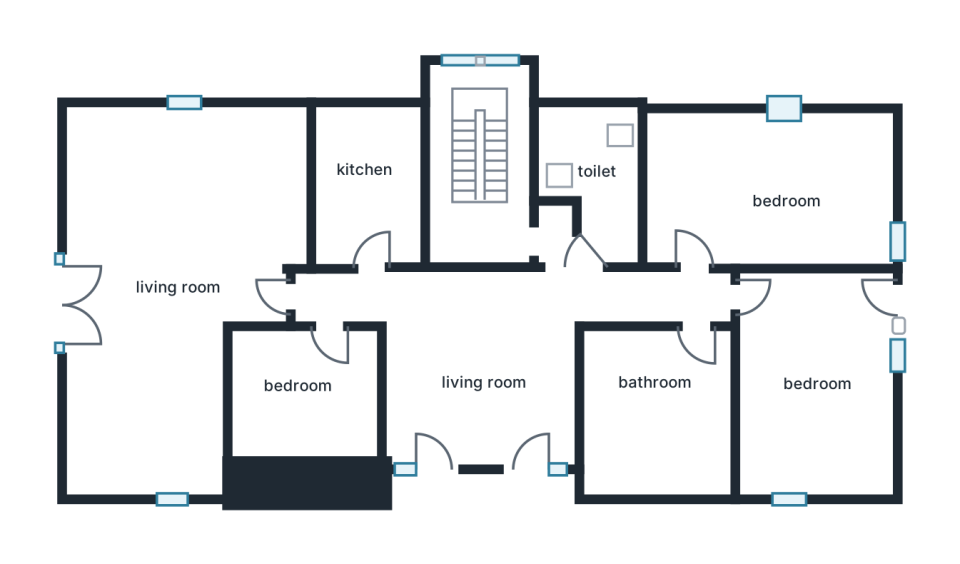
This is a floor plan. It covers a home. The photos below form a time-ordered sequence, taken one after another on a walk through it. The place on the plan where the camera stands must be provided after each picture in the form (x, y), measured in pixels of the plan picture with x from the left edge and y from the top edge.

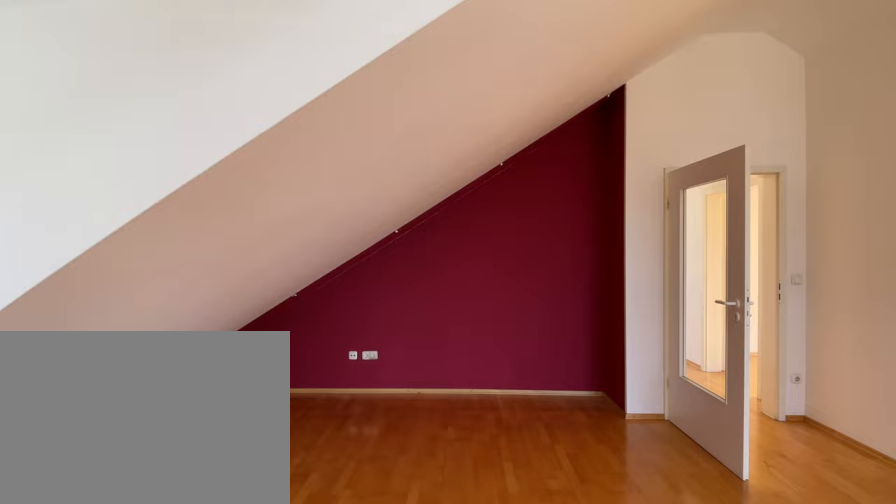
(211, 223)
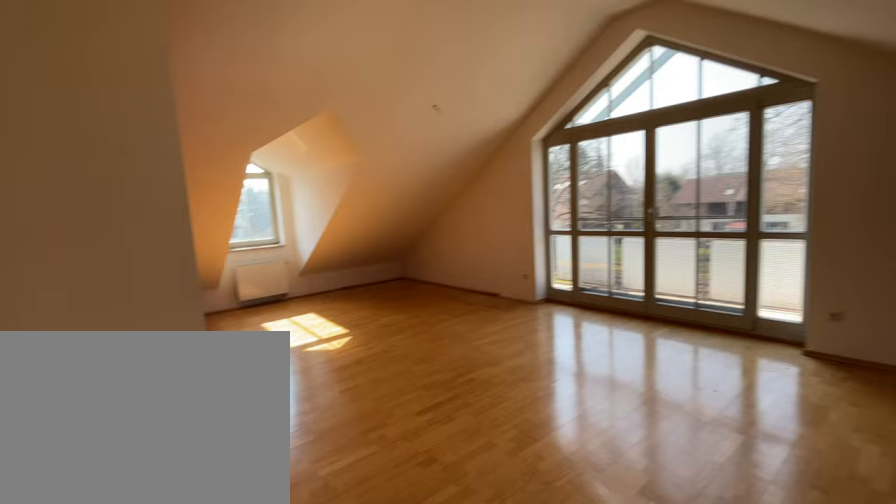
(211, 268)
